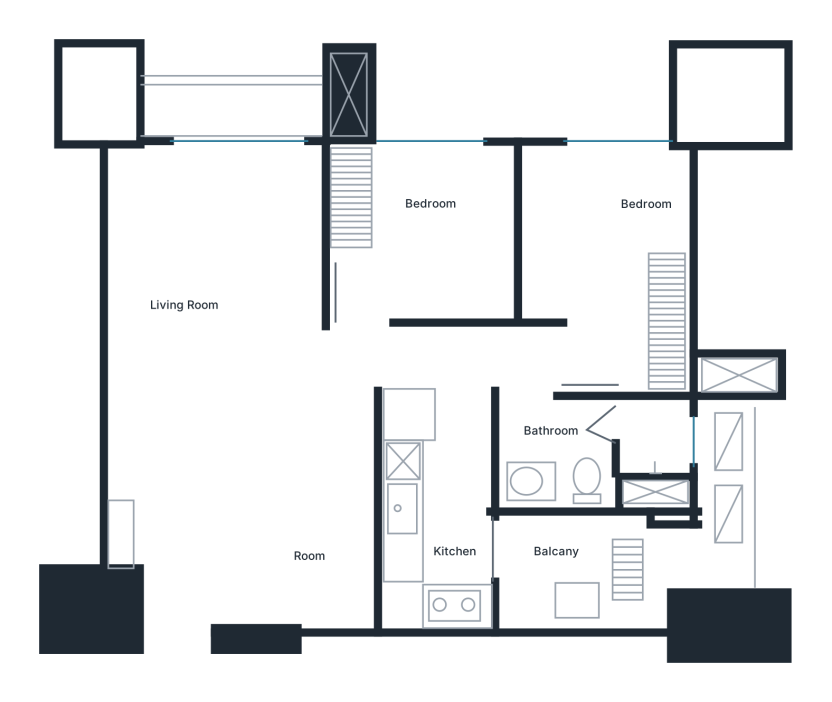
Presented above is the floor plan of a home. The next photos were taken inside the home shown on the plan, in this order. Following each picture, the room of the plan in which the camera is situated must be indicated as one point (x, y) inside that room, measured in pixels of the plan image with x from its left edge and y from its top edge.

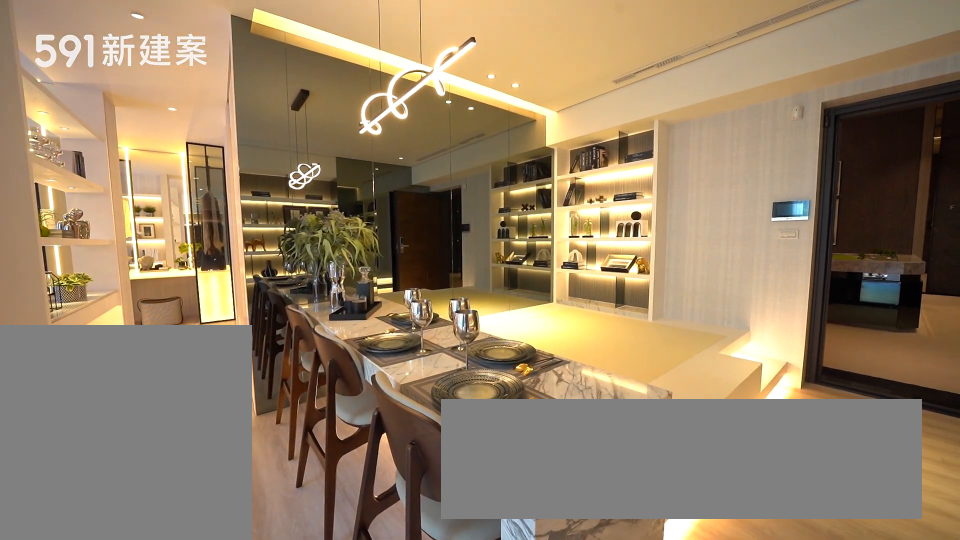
(292, 428)
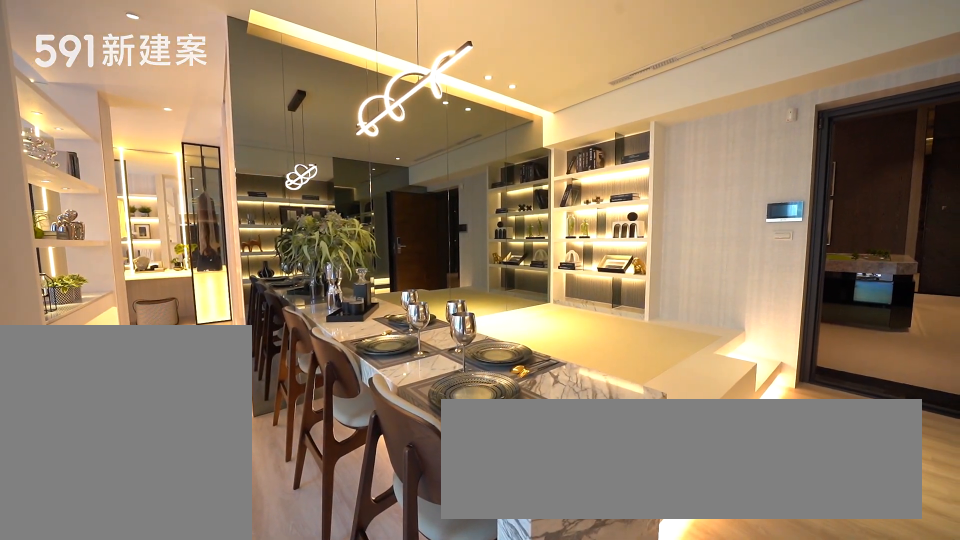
(292, 428)
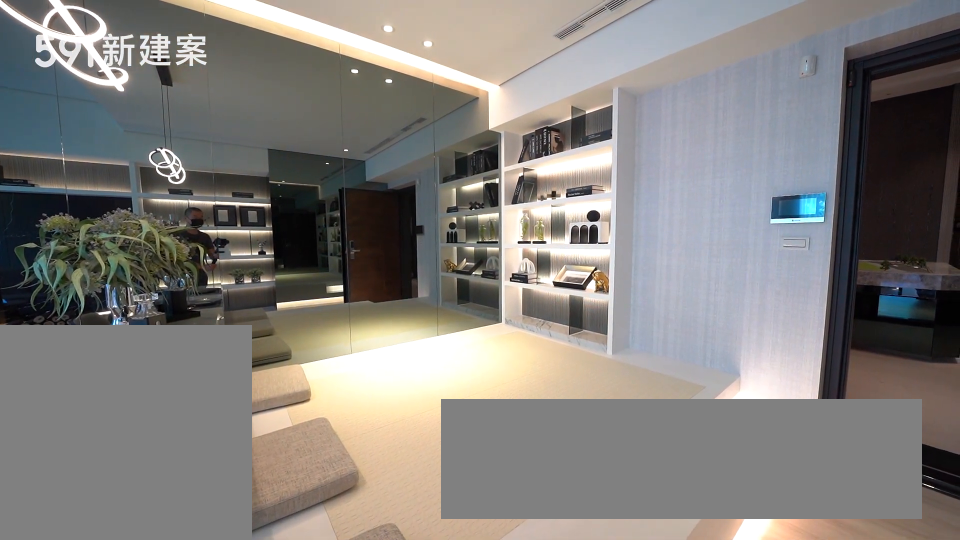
(304, 552)
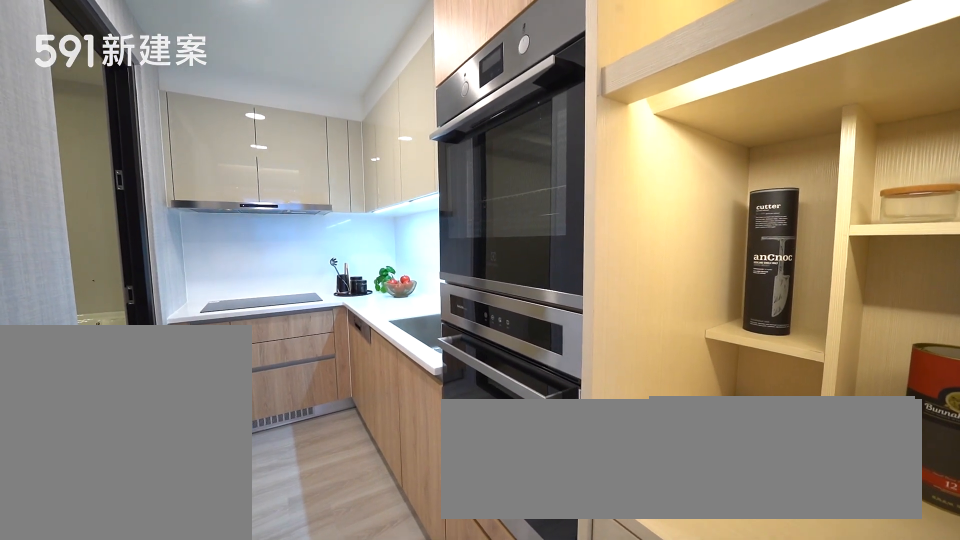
(438, 508)
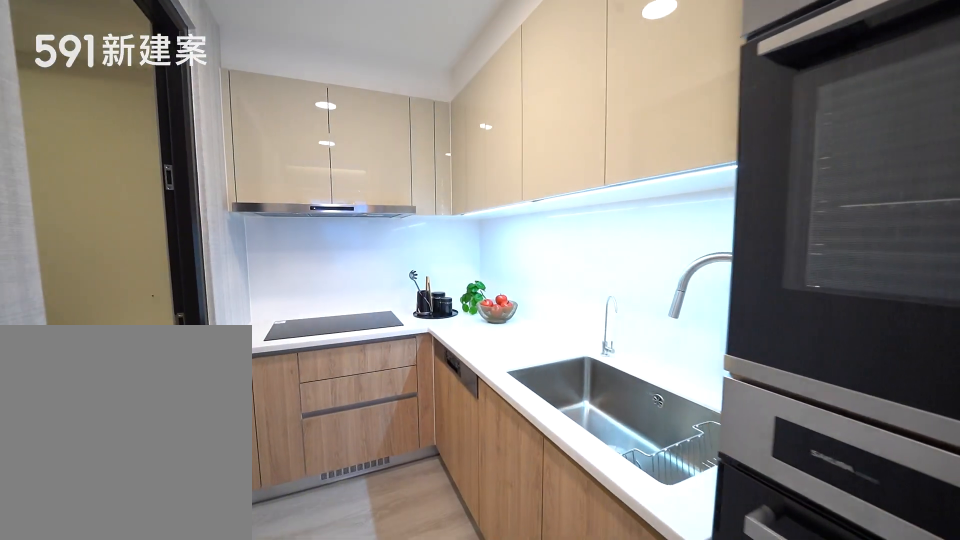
(438, 508)
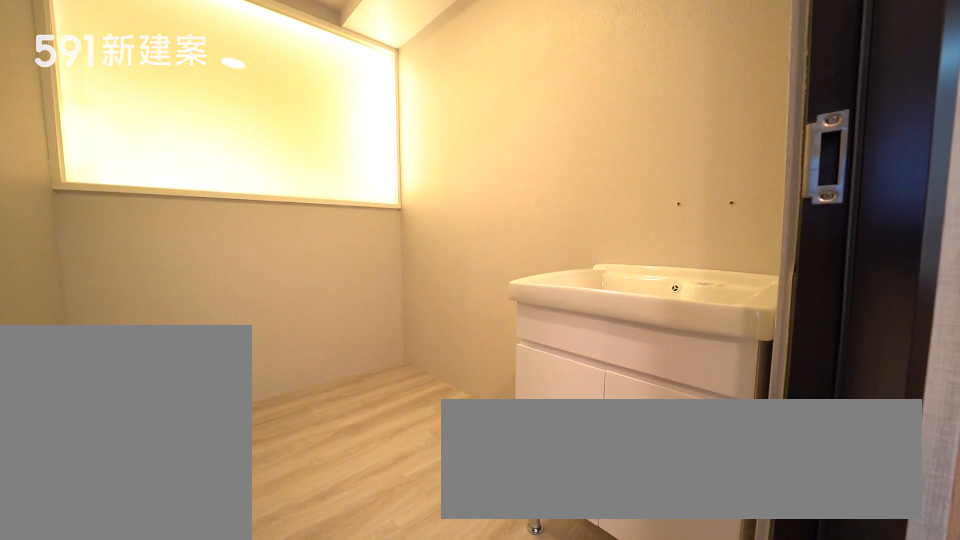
(590, 574)
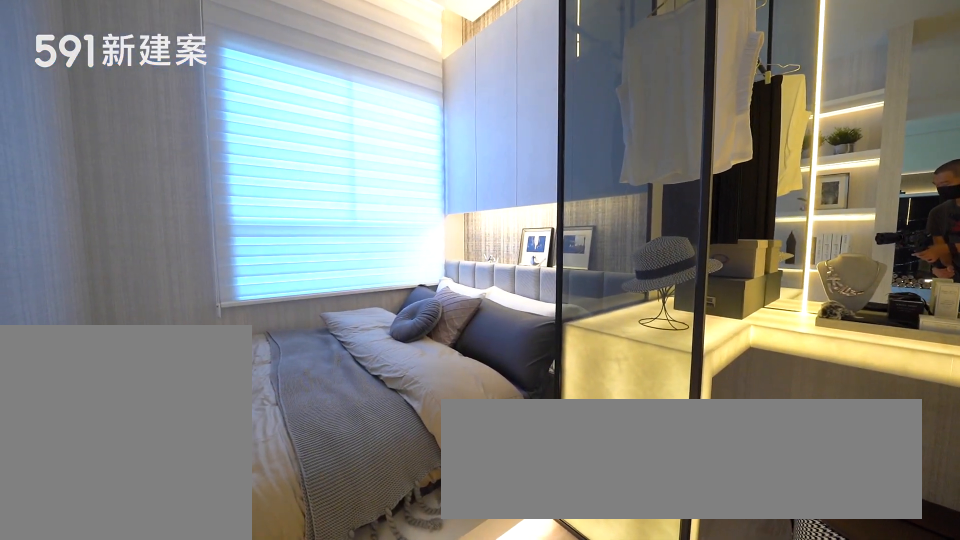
(612, 266)
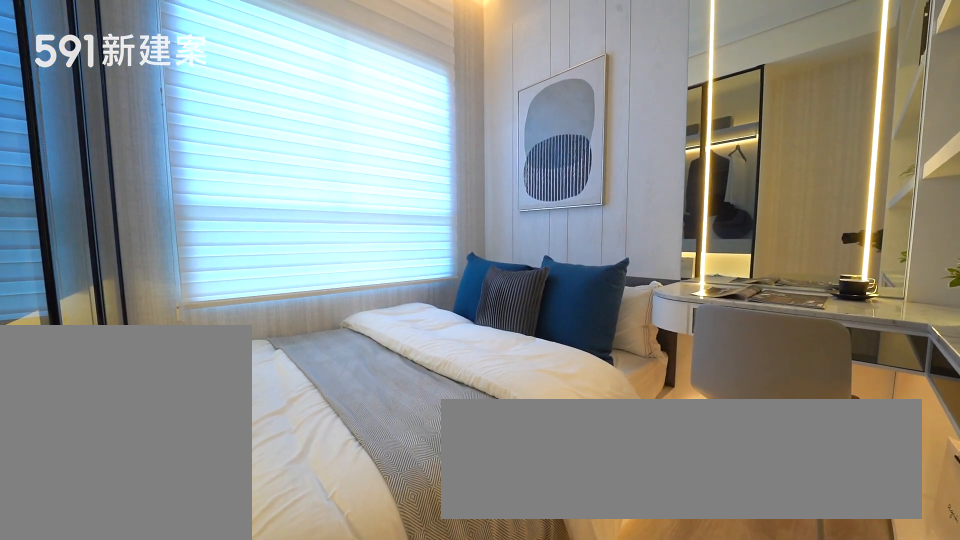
(420, 227)
